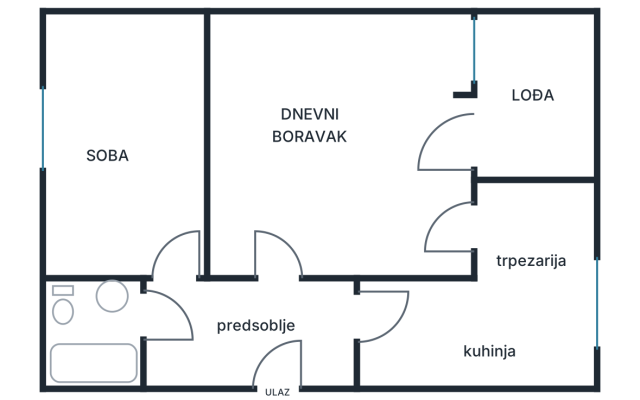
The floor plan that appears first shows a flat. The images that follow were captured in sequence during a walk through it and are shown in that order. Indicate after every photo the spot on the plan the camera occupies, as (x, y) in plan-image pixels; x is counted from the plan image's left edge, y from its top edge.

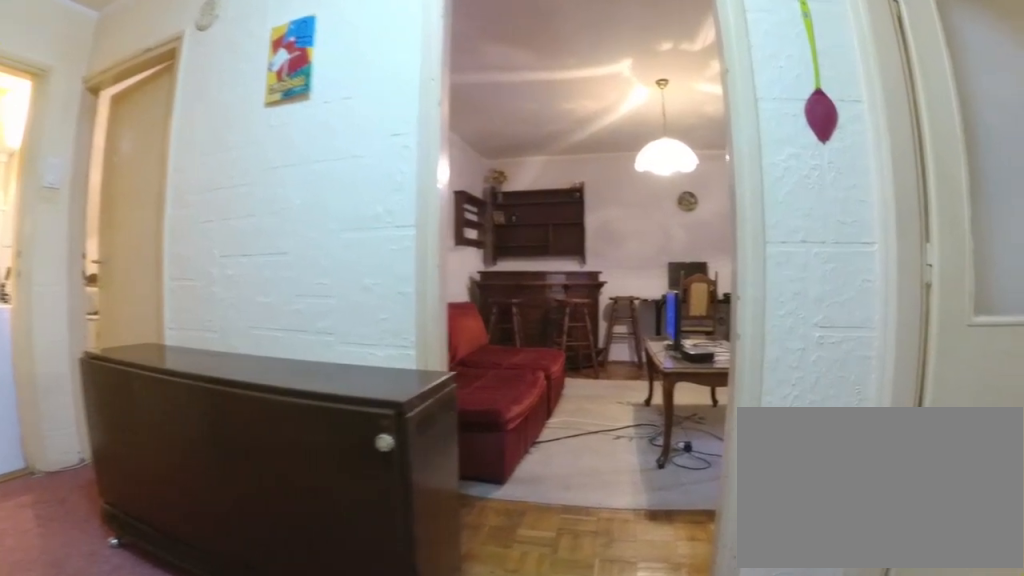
(271, 365)
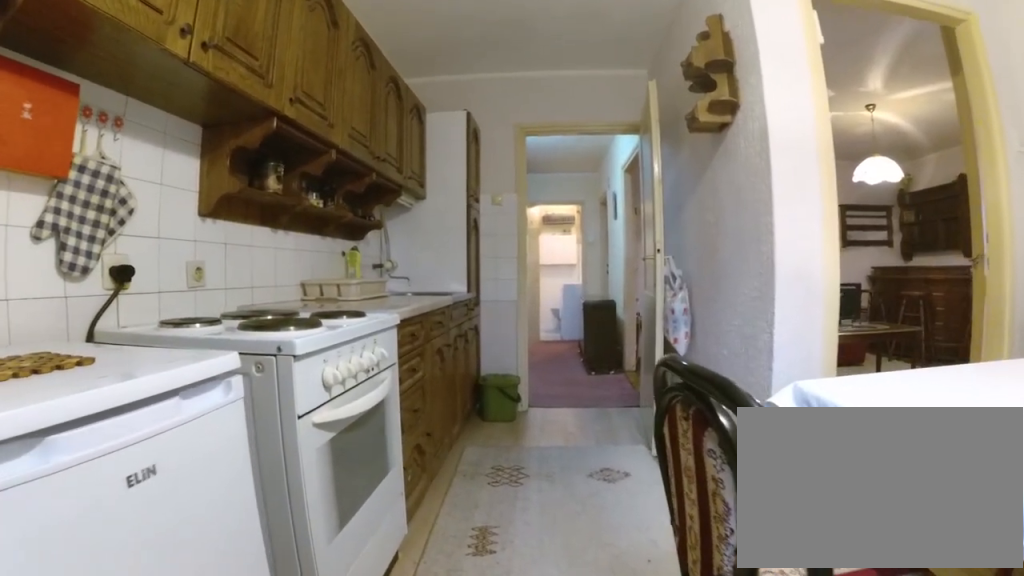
(560, 317)
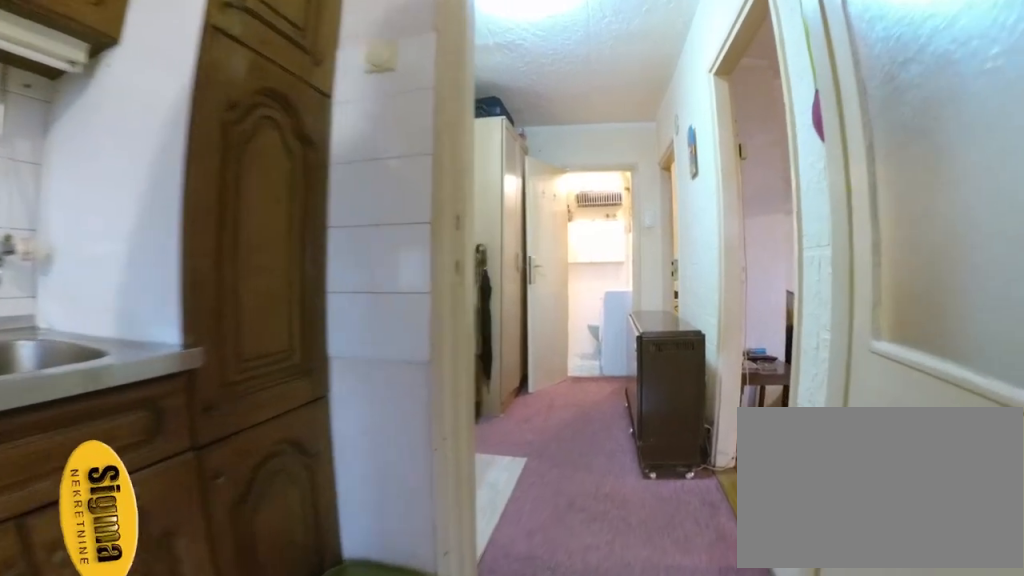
(426, 317)
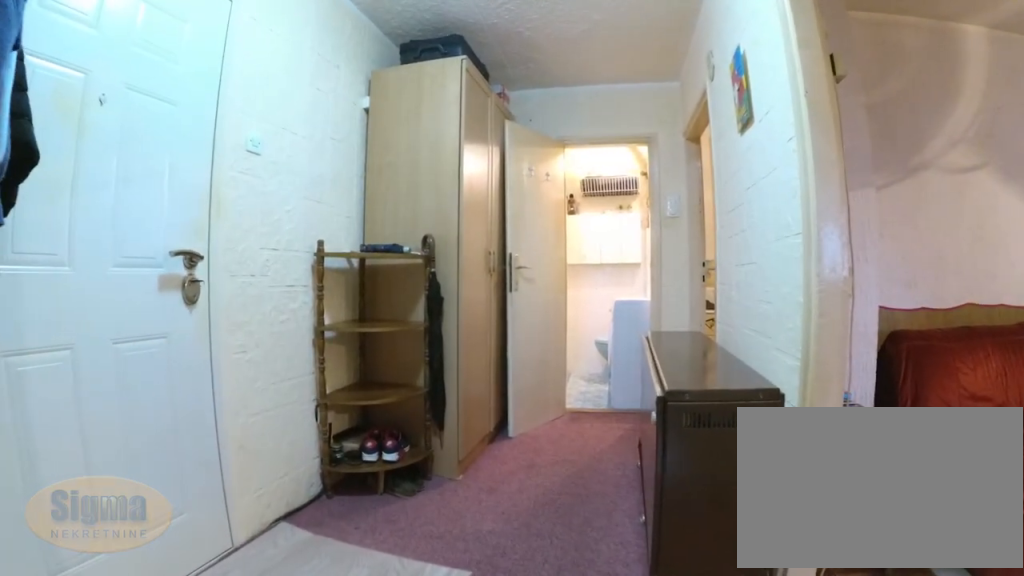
(359, 317)
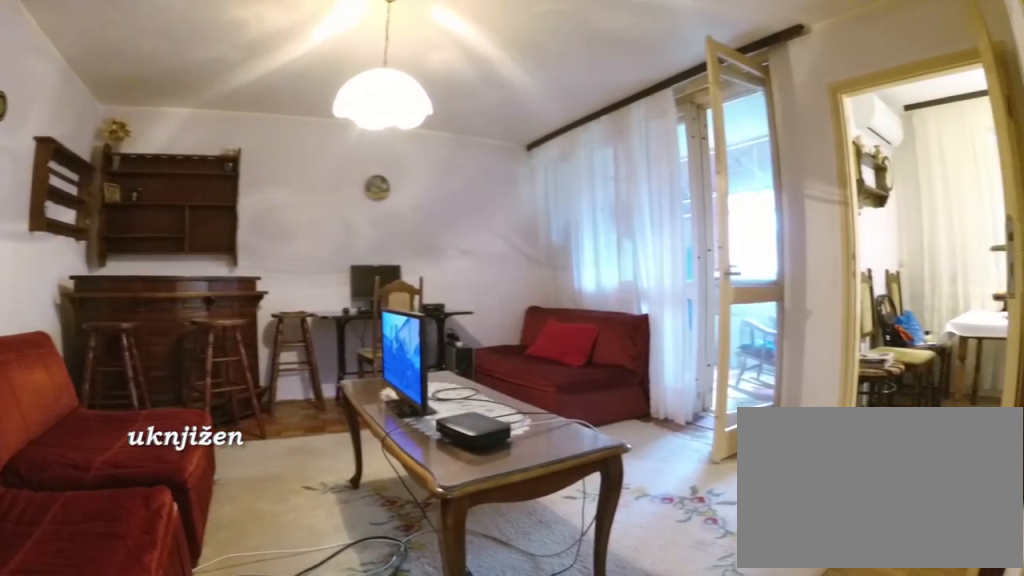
(279, 288)
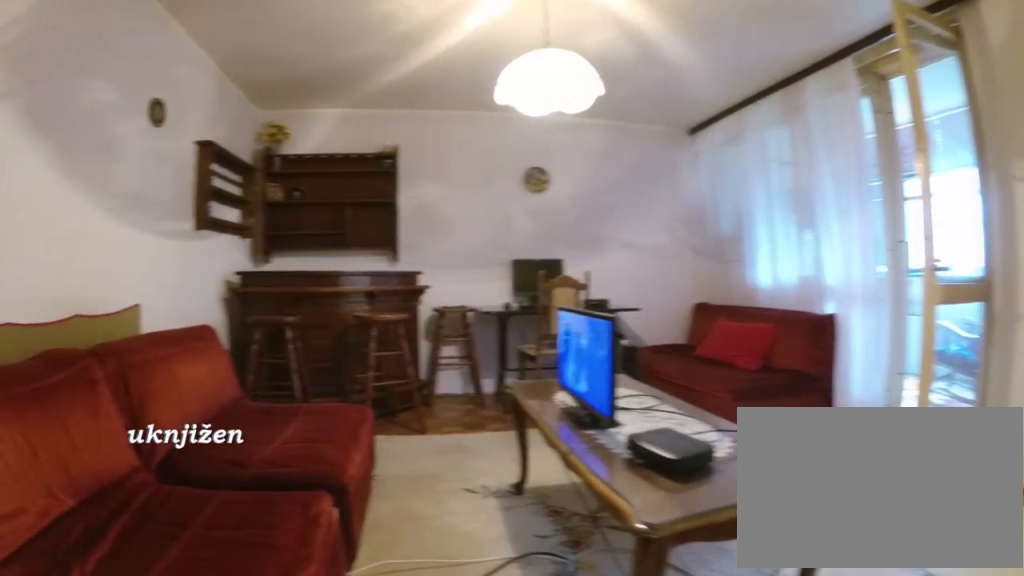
(281, 285)
